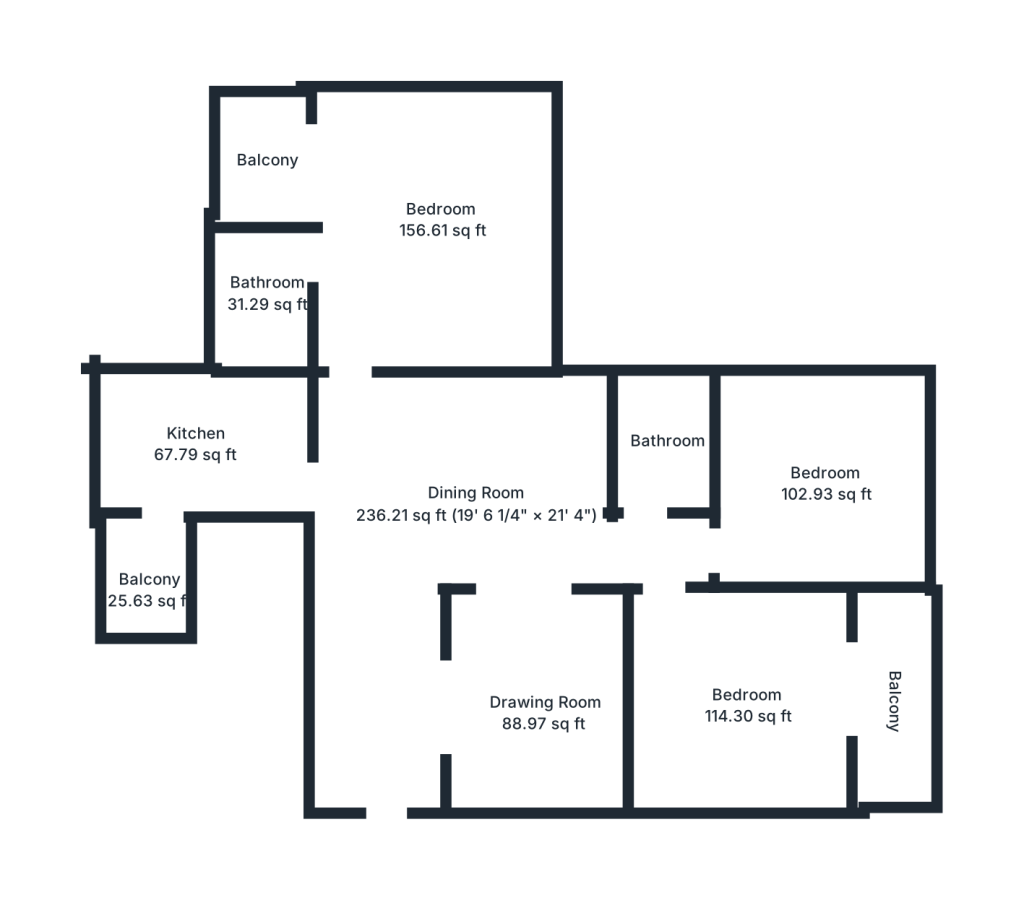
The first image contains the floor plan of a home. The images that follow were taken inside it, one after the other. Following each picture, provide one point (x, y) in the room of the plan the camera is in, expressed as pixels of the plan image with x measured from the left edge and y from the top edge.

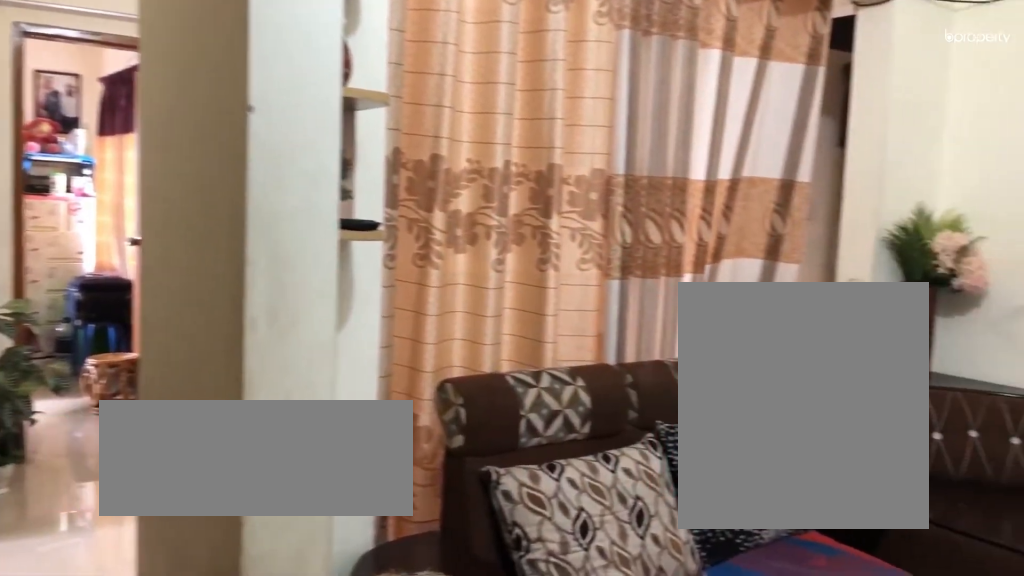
(549, 711)
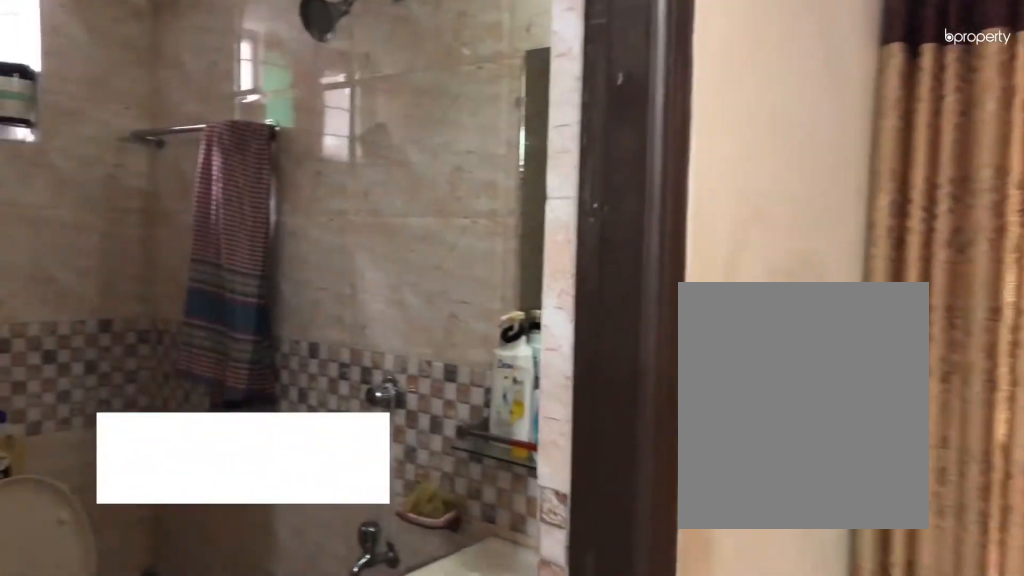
(667, 444)
